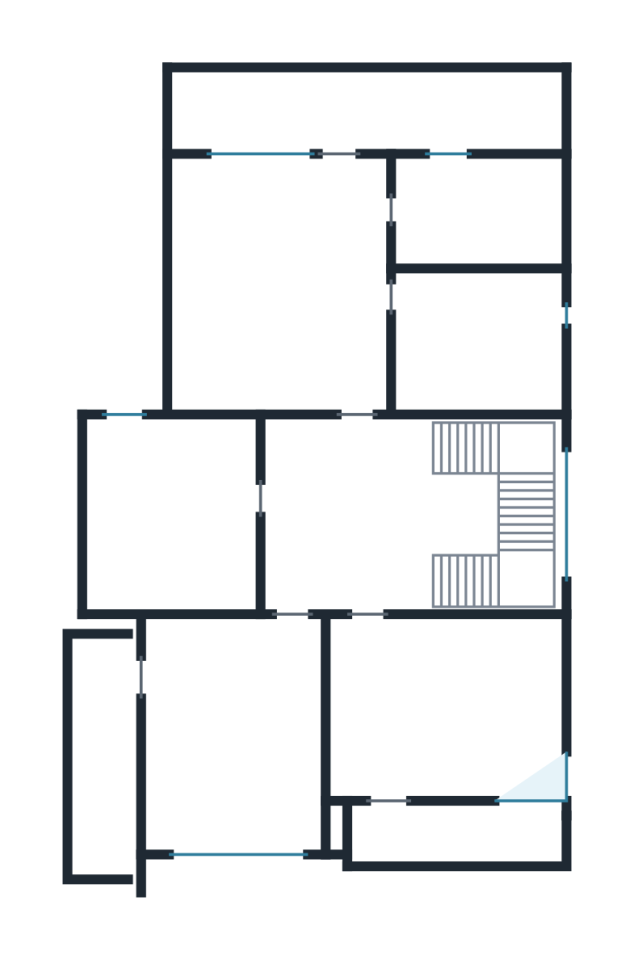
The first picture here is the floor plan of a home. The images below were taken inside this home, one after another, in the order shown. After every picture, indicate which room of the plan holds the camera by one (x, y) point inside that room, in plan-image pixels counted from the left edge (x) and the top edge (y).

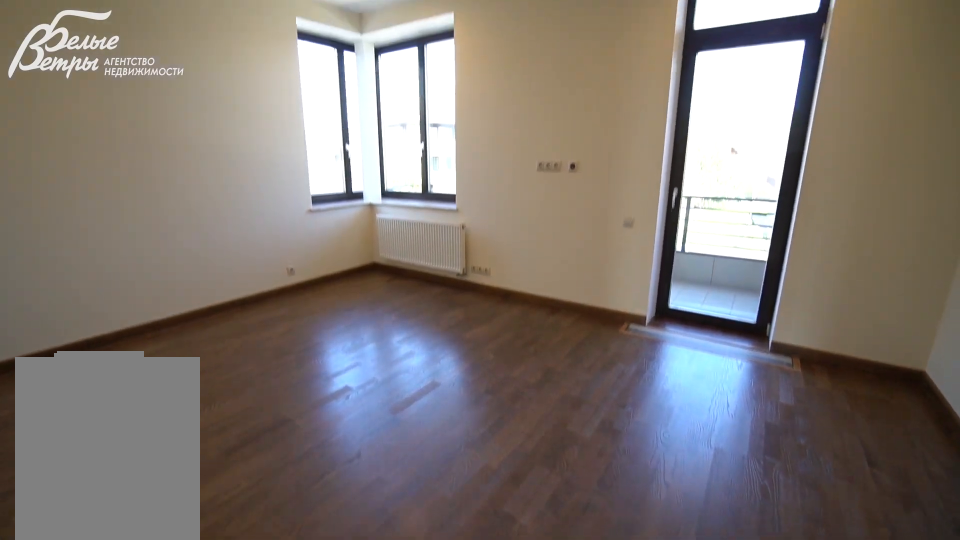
(445, 709)
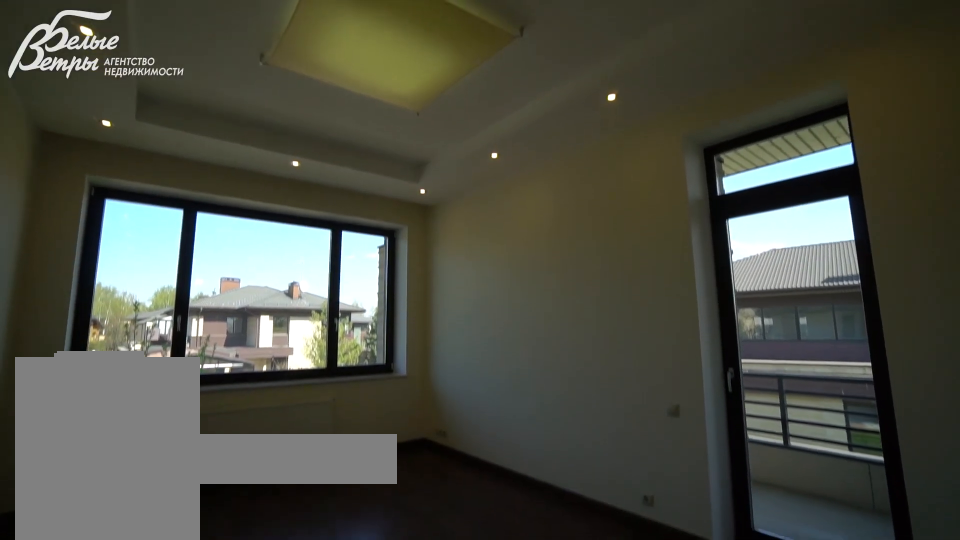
(232, 733)
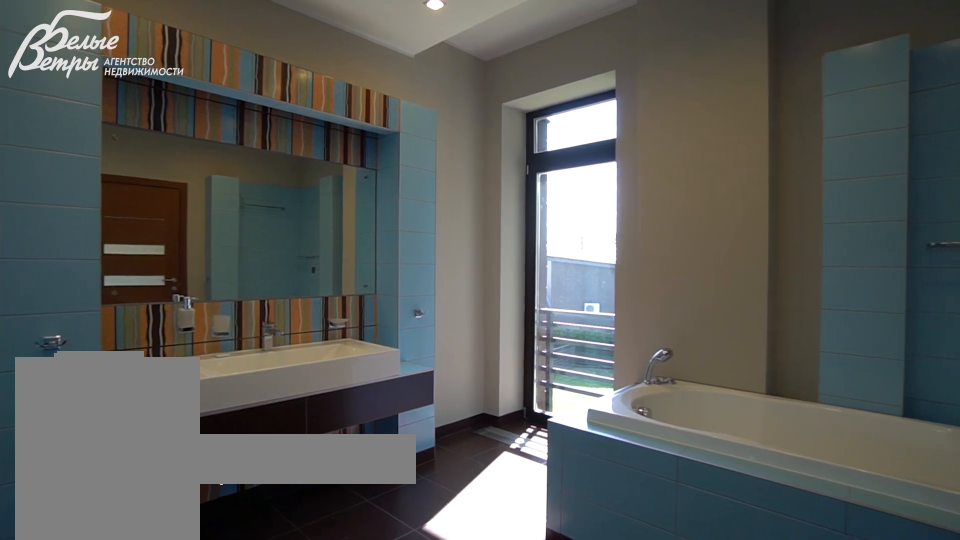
(170, 516)
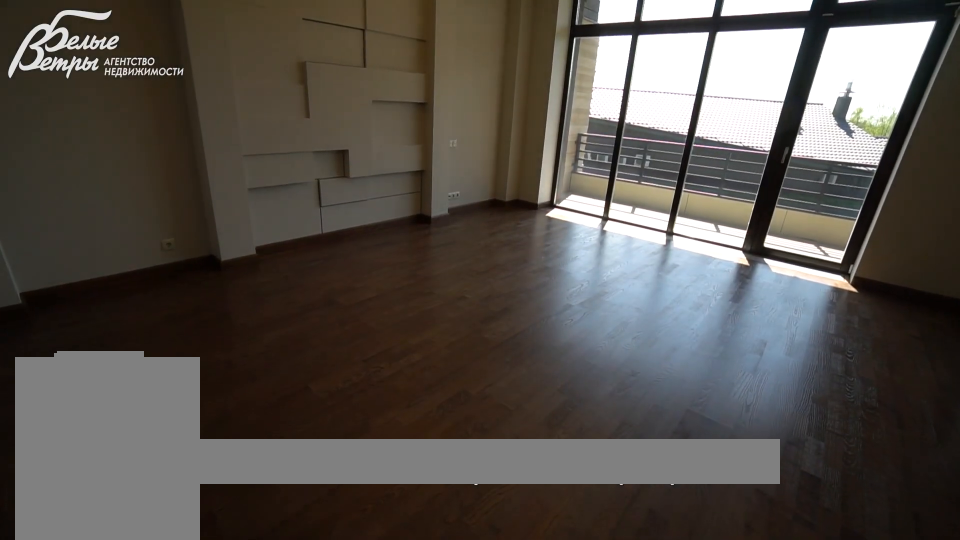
(274, 283)
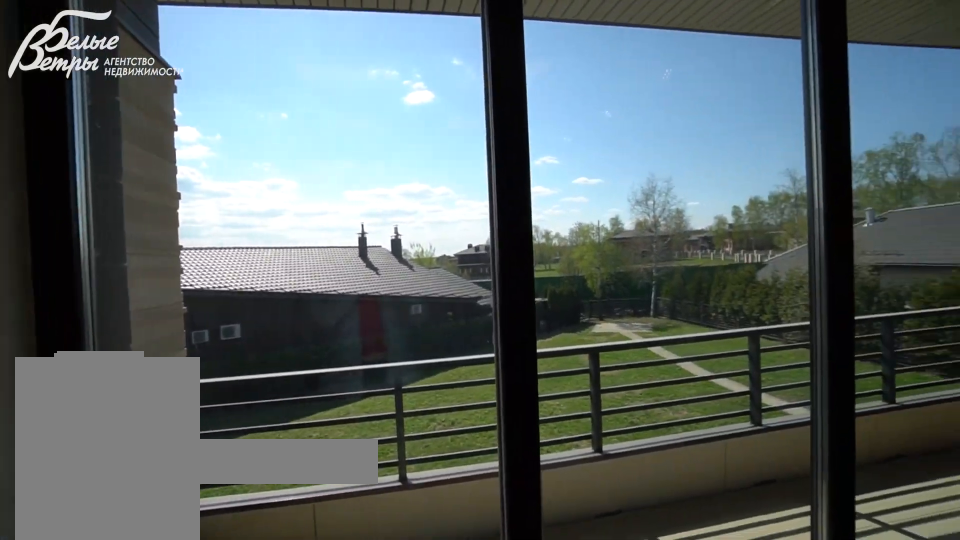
(277, 284)
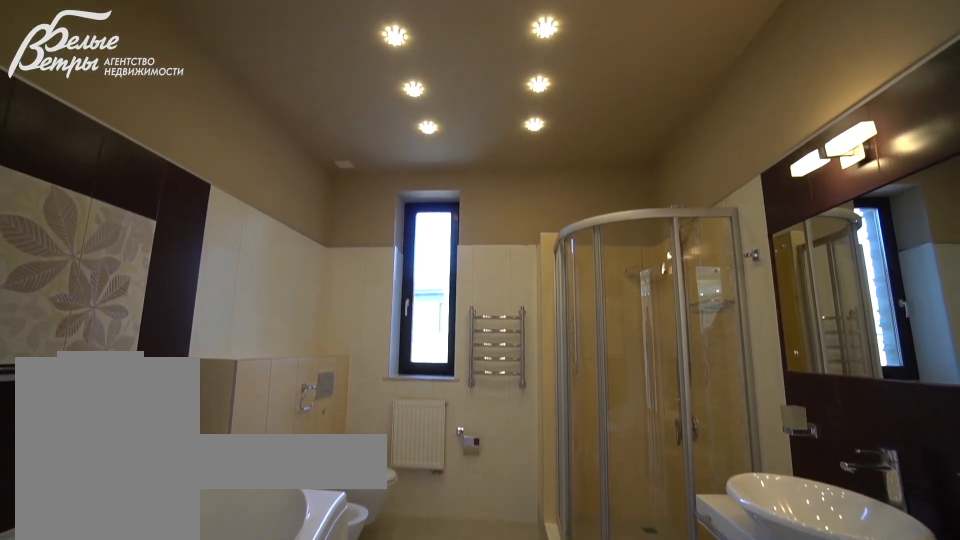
(474, 335)
